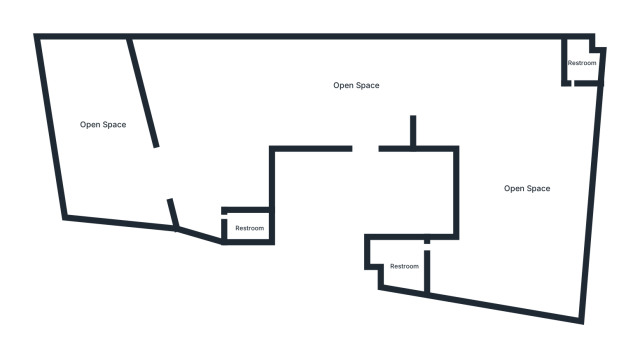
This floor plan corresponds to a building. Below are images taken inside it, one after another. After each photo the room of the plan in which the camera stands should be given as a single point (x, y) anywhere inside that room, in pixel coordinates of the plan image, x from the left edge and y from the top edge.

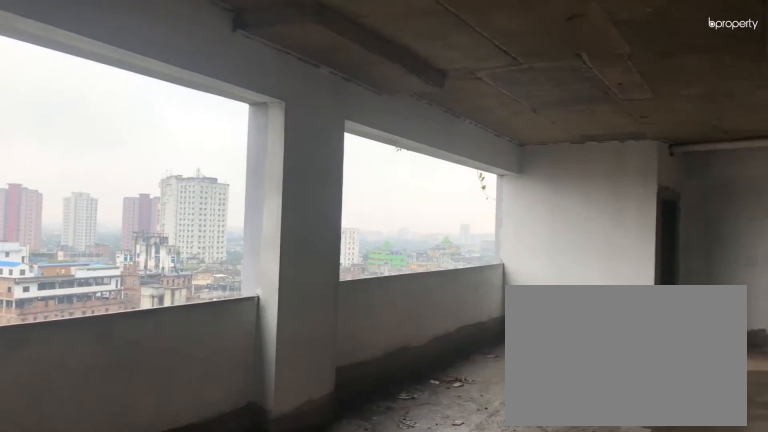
(435, 68)
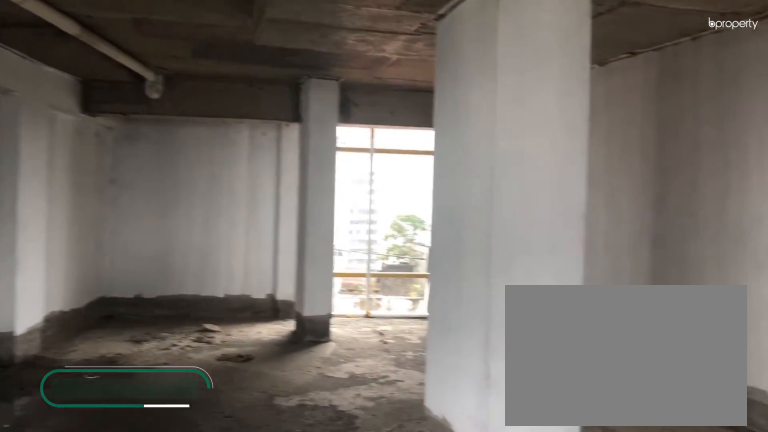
(483, 259)
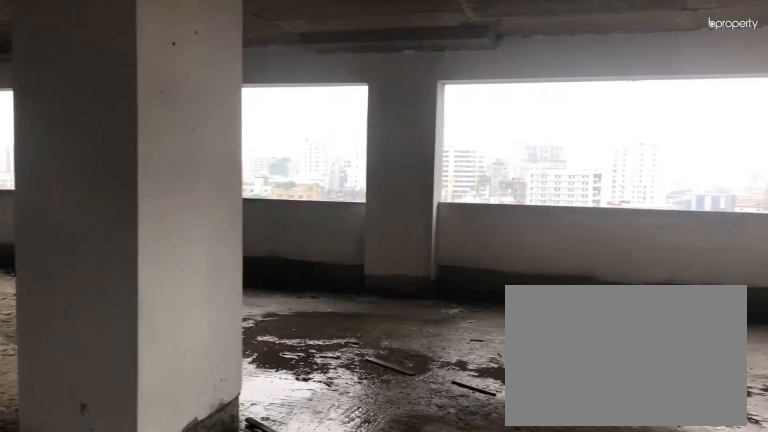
(491, 122)
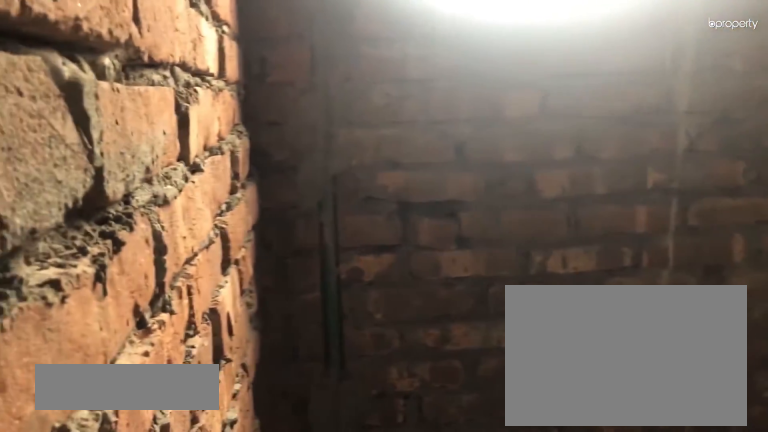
(401, 264)
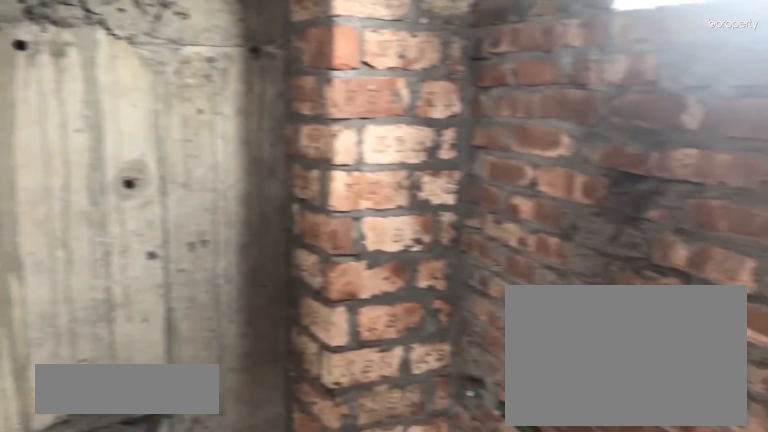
(246, 226)
